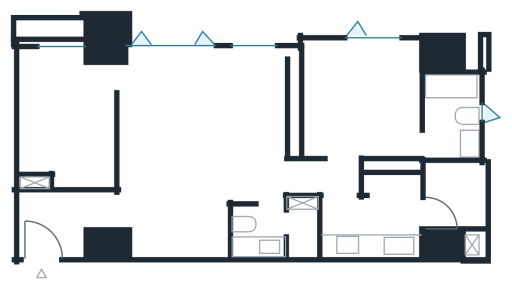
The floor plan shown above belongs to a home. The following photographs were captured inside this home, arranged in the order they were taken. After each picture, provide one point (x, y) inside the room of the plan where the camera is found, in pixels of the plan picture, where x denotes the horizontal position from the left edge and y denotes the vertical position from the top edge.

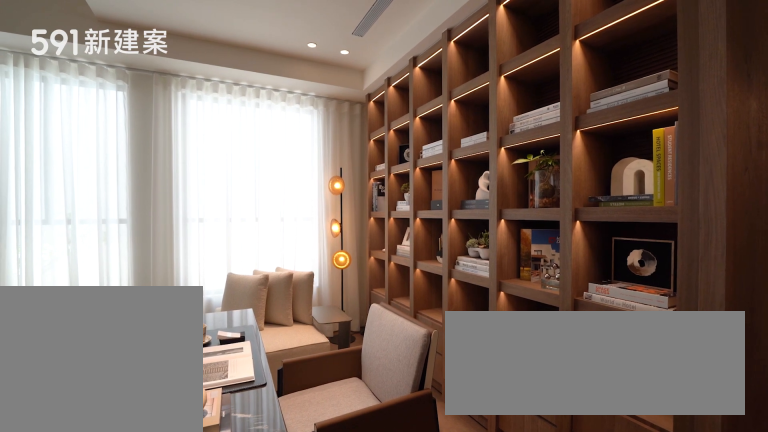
(265, 111)
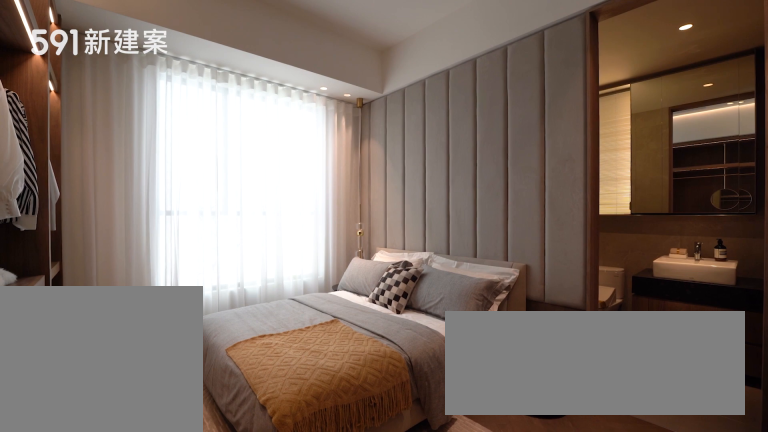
(363, 100)
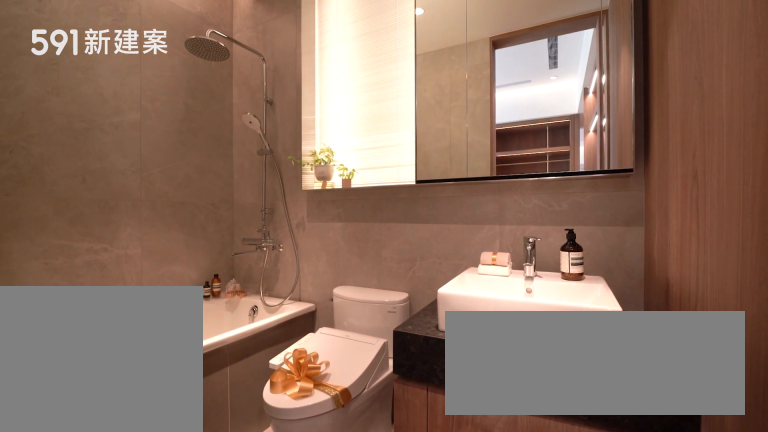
(452, 111)
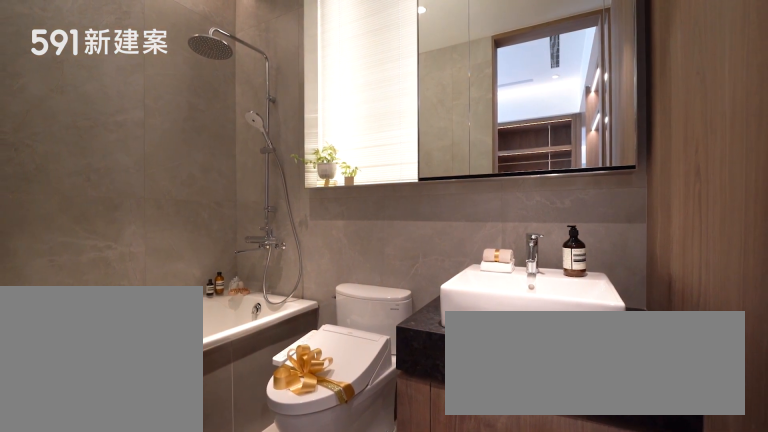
(452, 111)
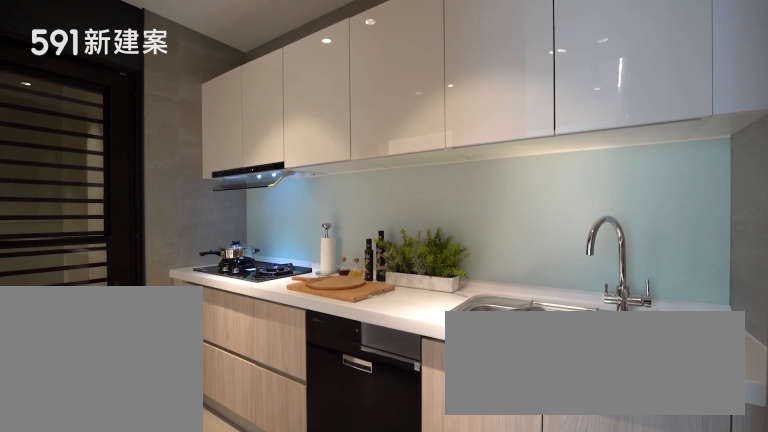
(373, 220)
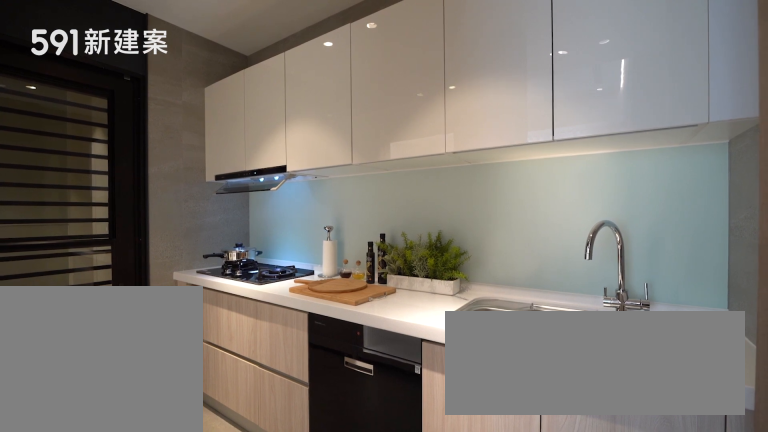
(373, 220)
